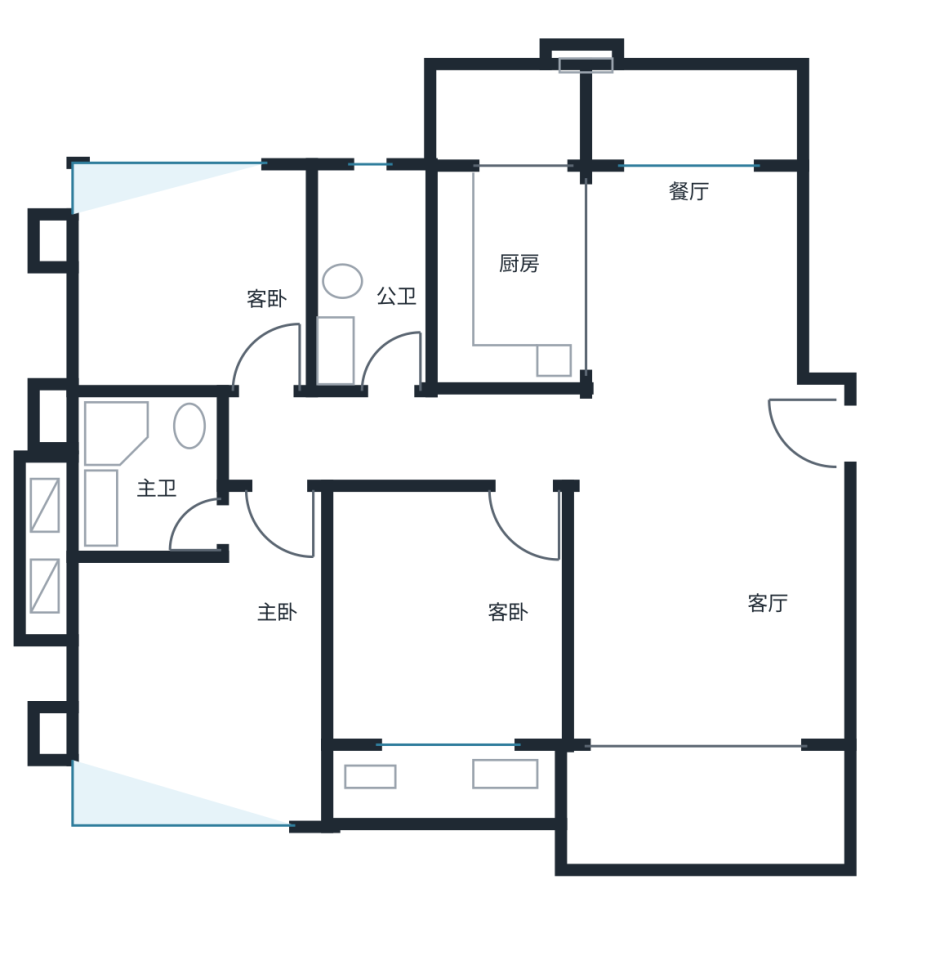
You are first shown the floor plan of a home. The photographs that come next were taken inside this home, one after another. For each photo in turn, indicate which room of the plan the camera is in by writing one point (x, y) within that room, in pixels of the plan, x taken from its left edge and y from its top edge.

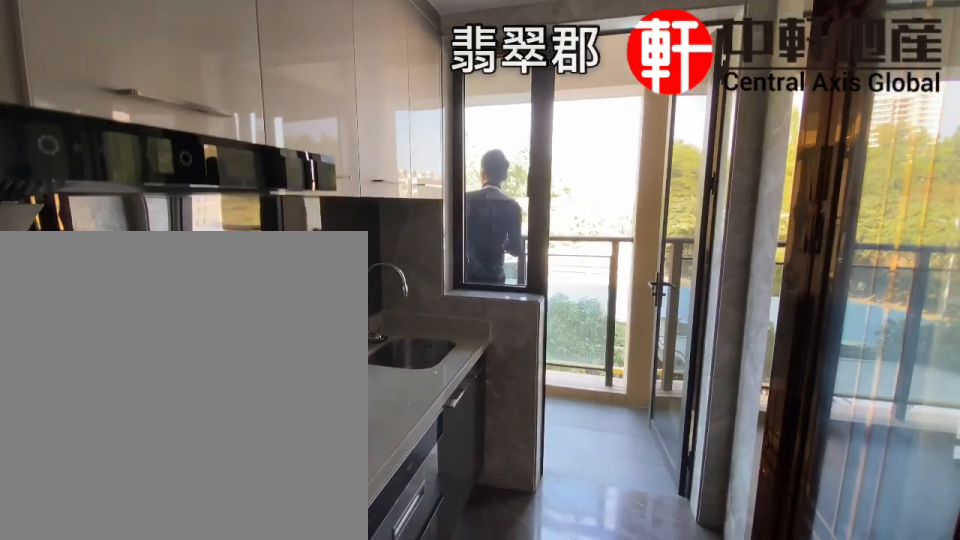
(529, 254)
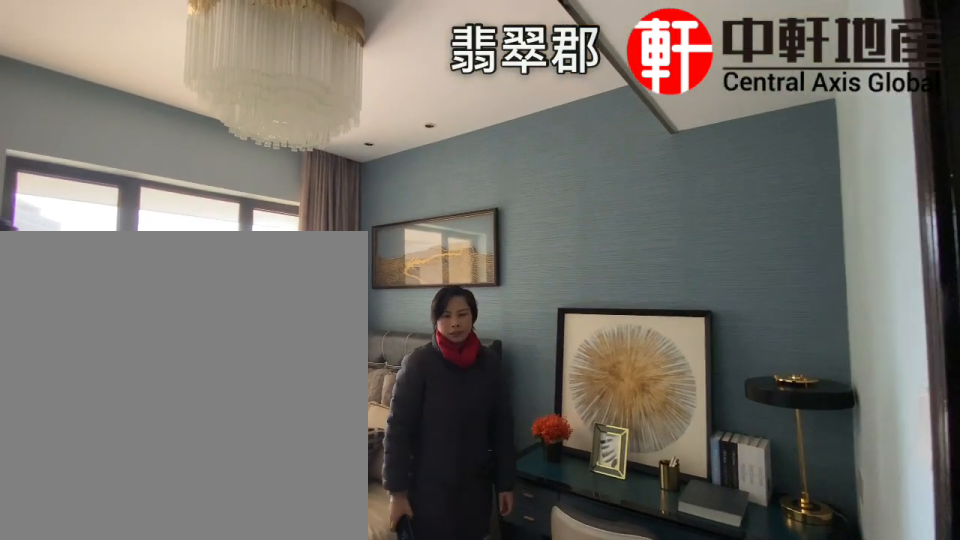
(449, 617)
